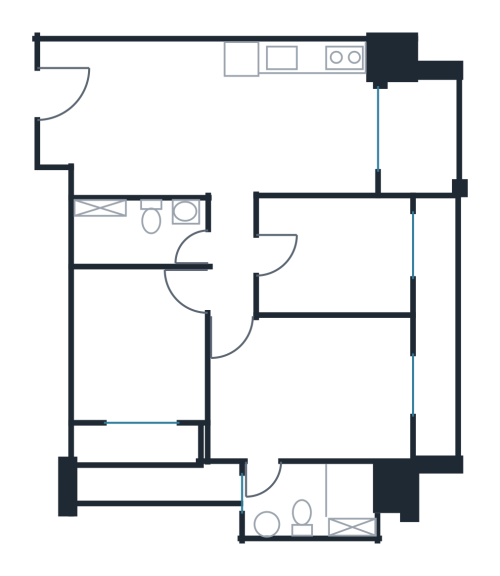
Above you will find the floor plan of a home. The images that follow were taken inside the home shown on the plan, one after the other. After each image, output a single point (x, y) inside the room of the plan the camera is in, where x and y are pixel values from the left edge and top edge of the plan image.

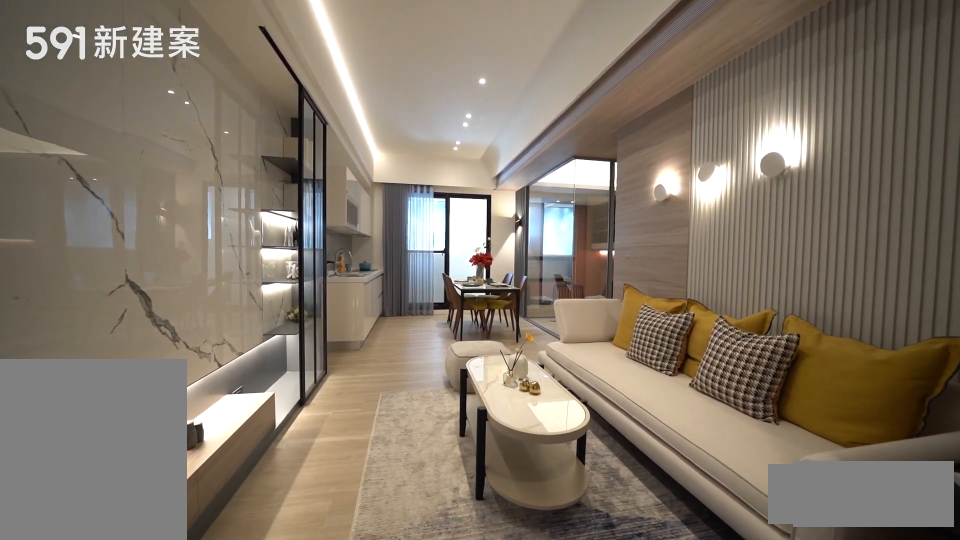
(128, 113)
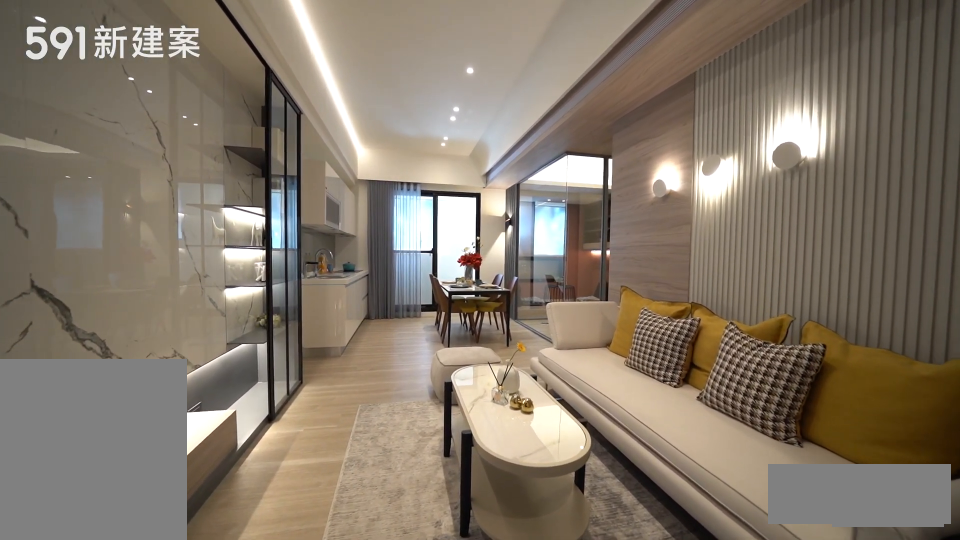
(128, 113)
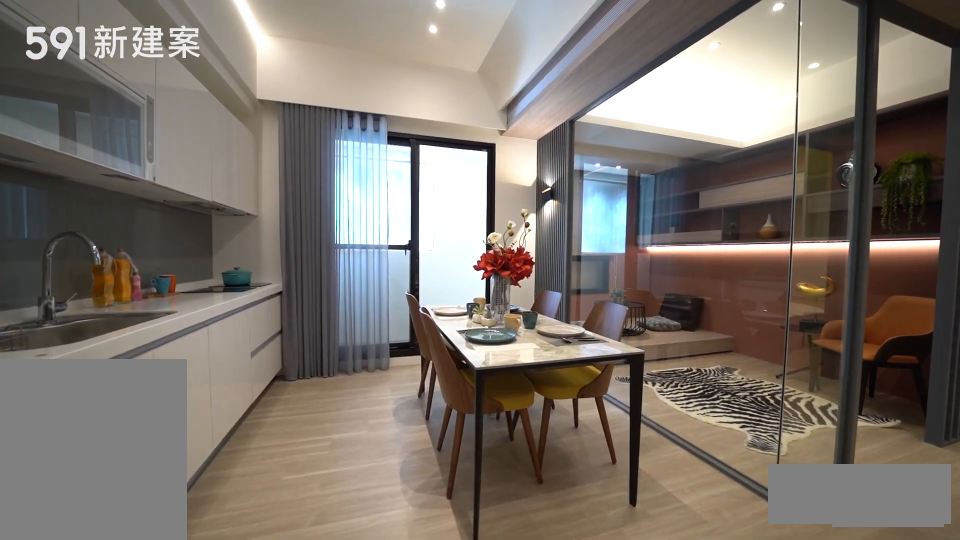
(313, 145)
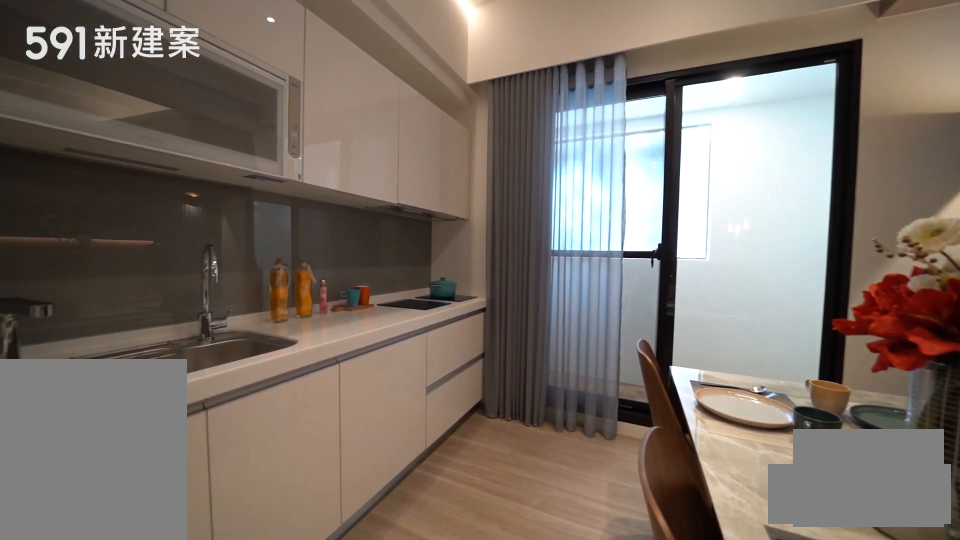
(296, 74)
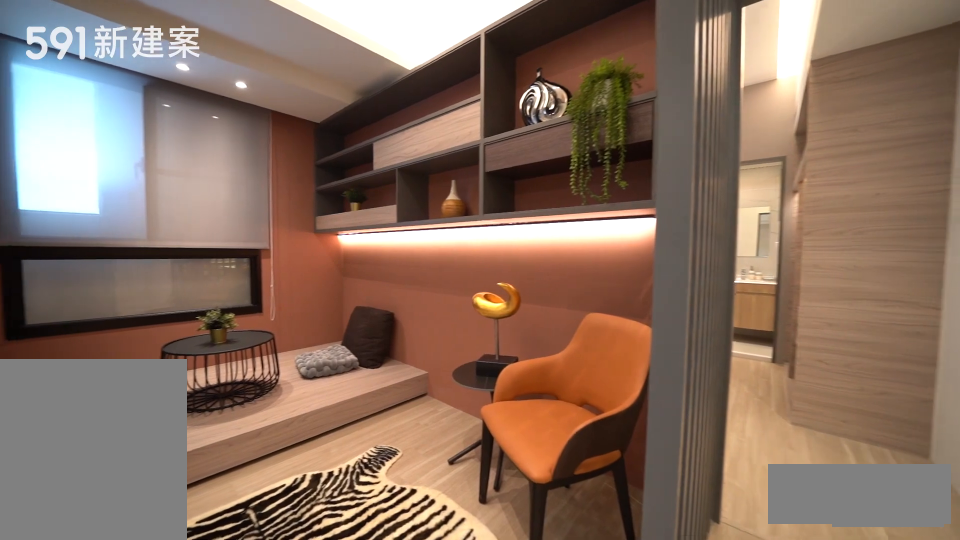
(336, 255)
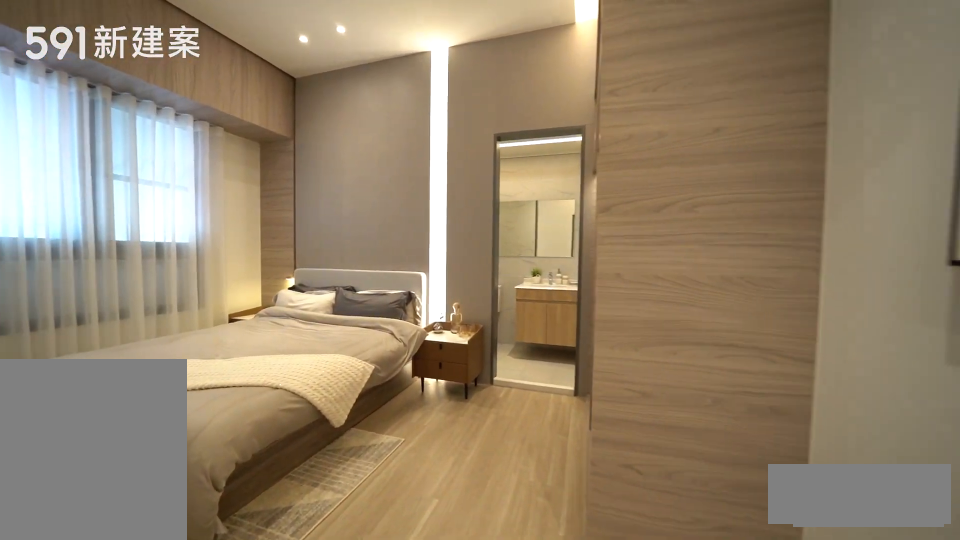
(313, 387)
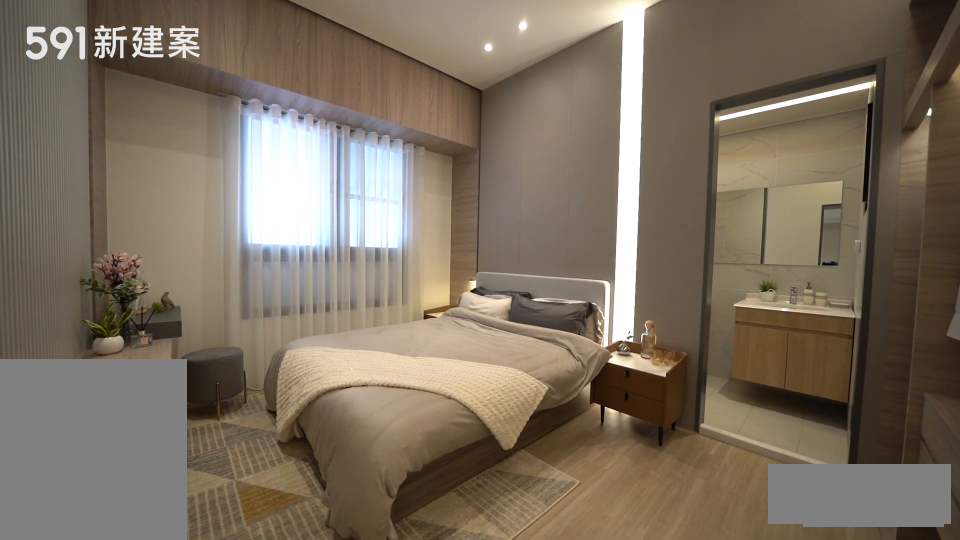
(313, 387)
